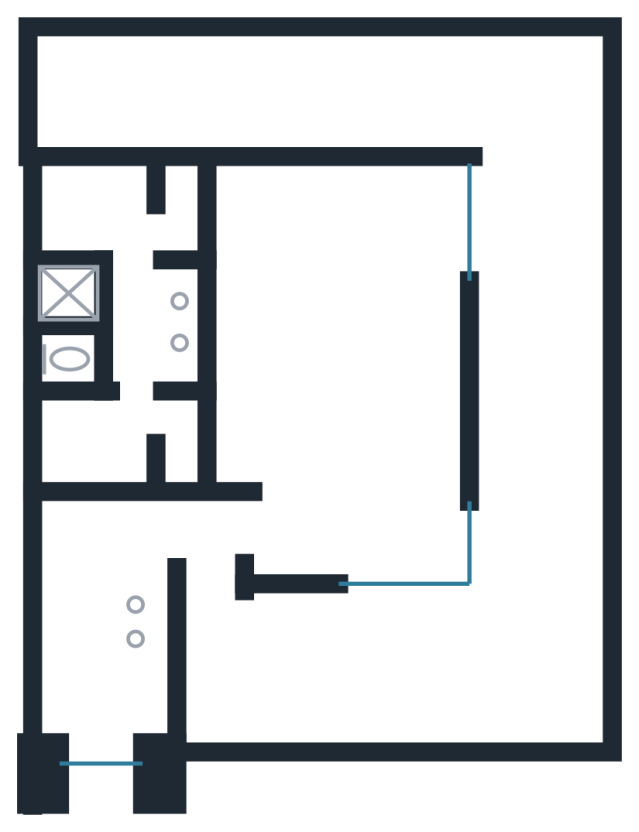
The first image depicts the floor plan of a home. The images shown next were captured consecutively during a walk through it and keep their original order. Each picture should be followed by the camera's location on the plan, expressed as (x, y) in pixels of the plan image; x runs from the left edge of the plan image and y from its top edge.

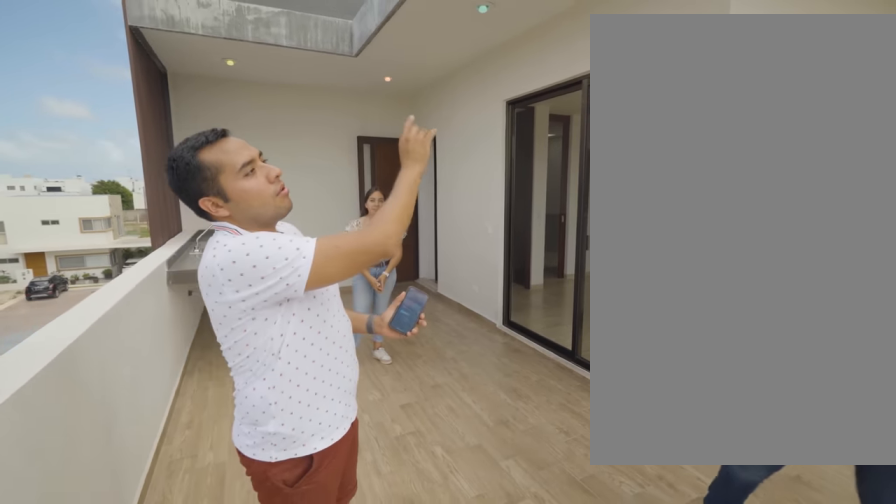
(514, 645)
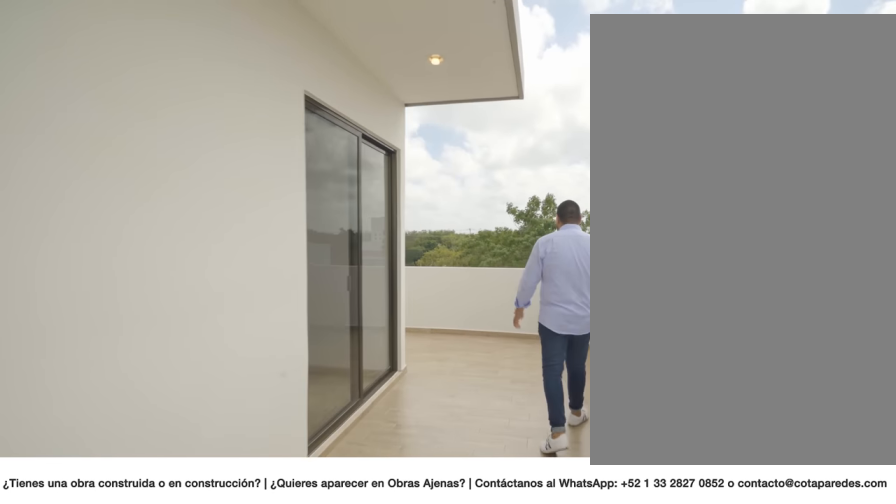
(536, 356)
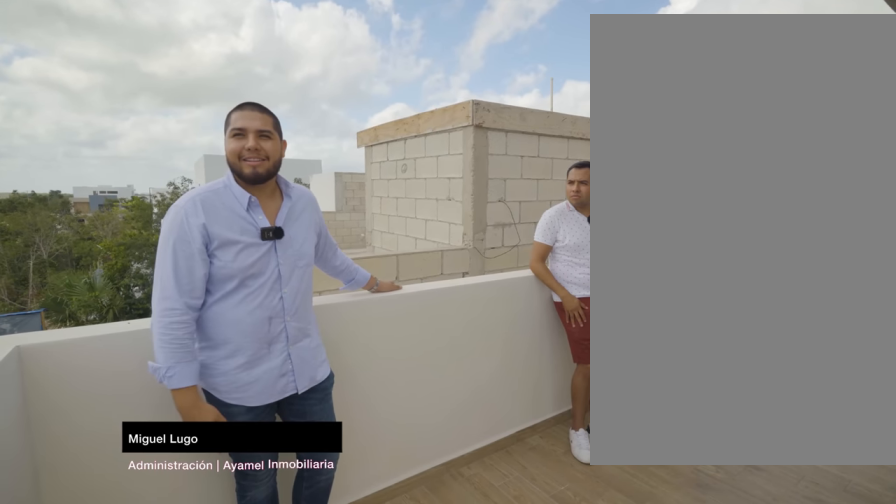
(496, 94)
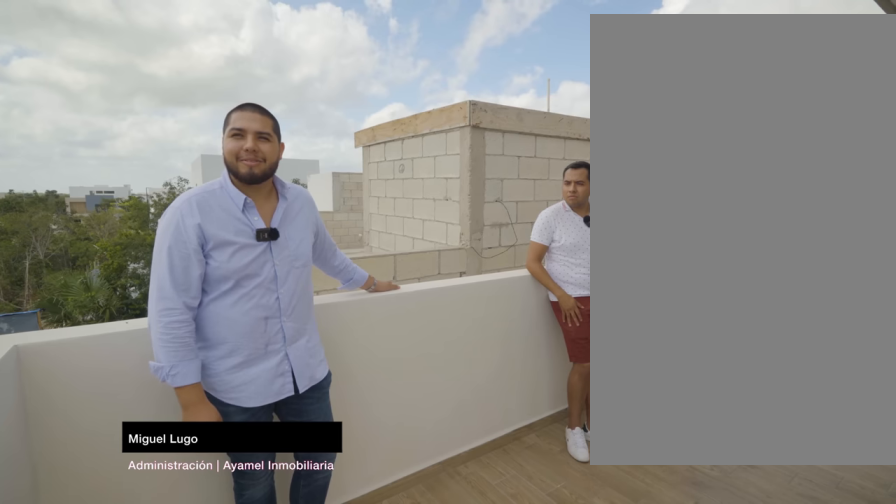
(496, 93)
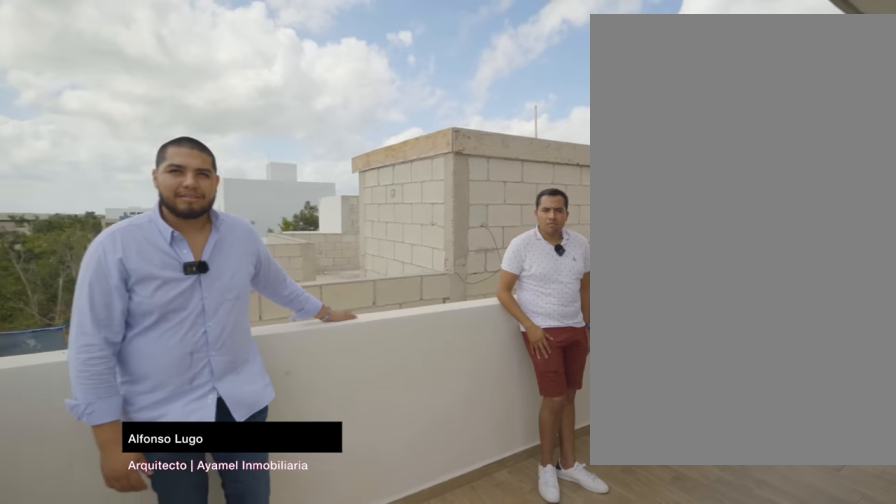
(496, 93)
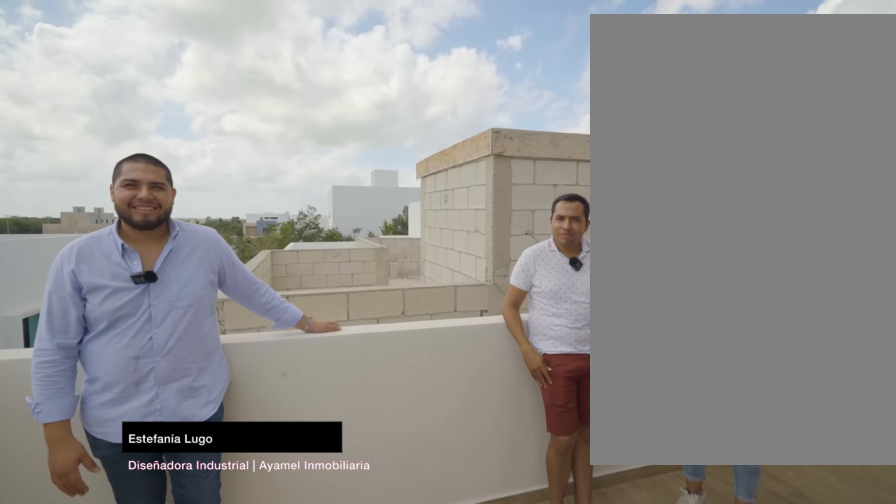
(495, 93)
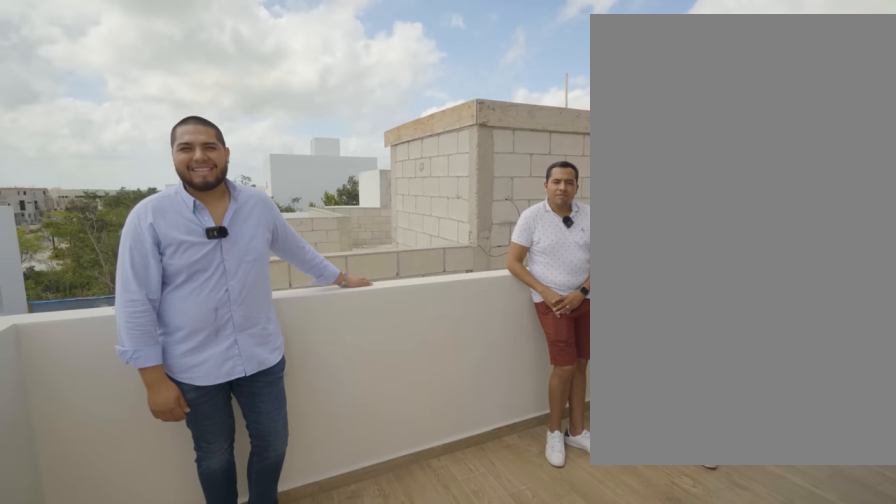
(498, 91)
